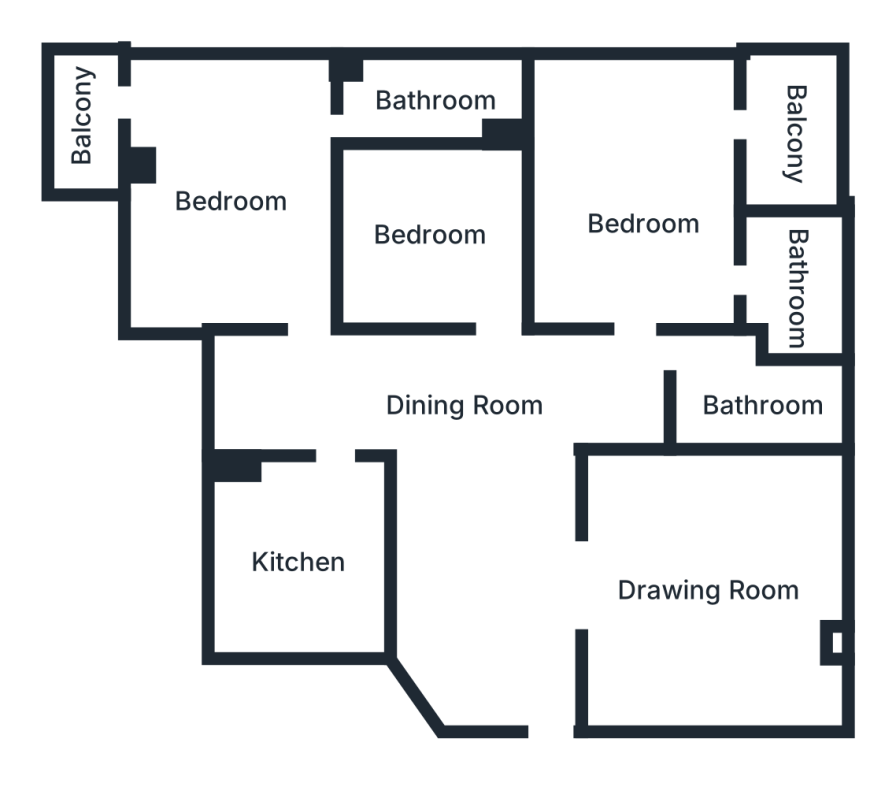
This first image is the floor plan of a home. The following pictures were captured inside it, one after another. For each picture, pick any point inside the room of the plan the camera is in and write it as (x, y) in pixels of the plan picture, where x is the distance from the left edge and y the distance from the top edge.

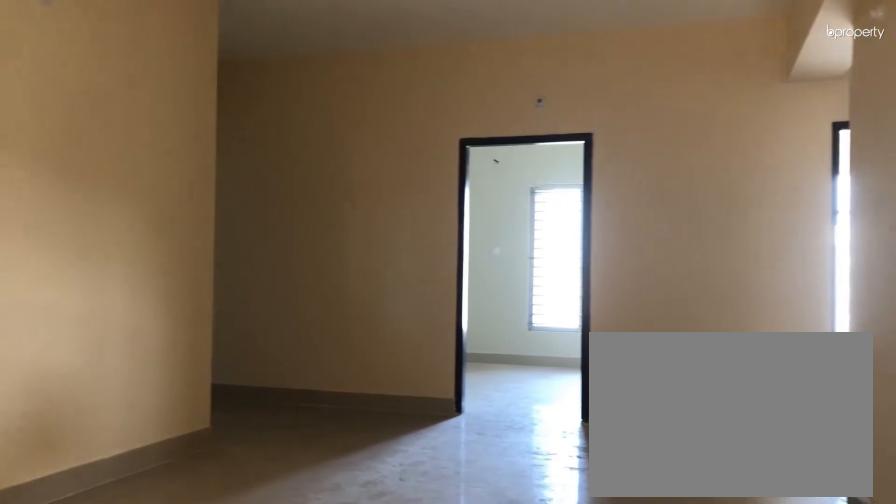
(471, 407)
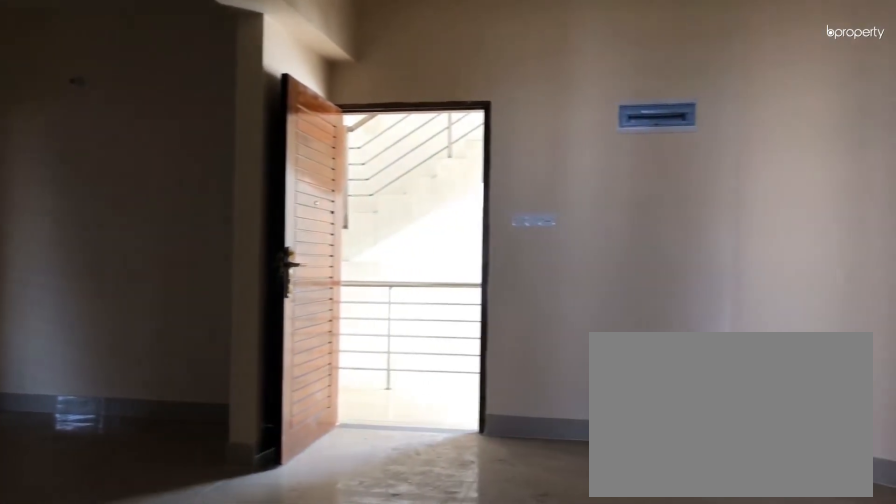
(470, 407)
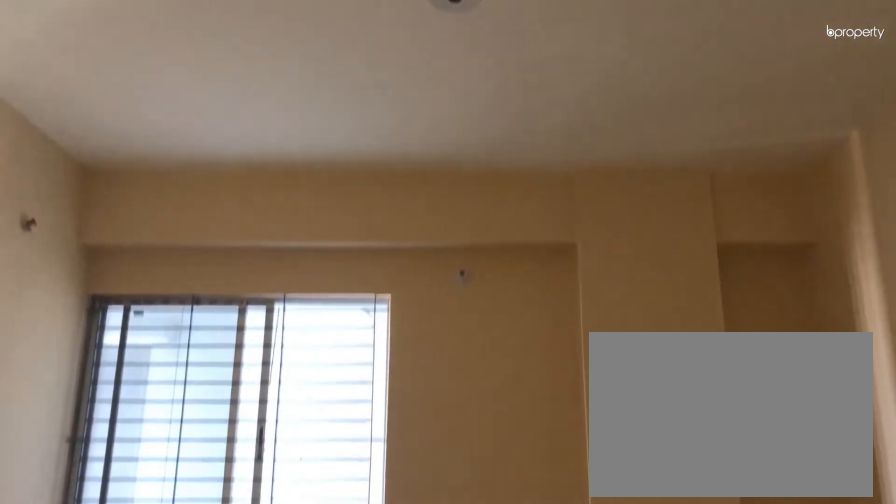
(715, 590)
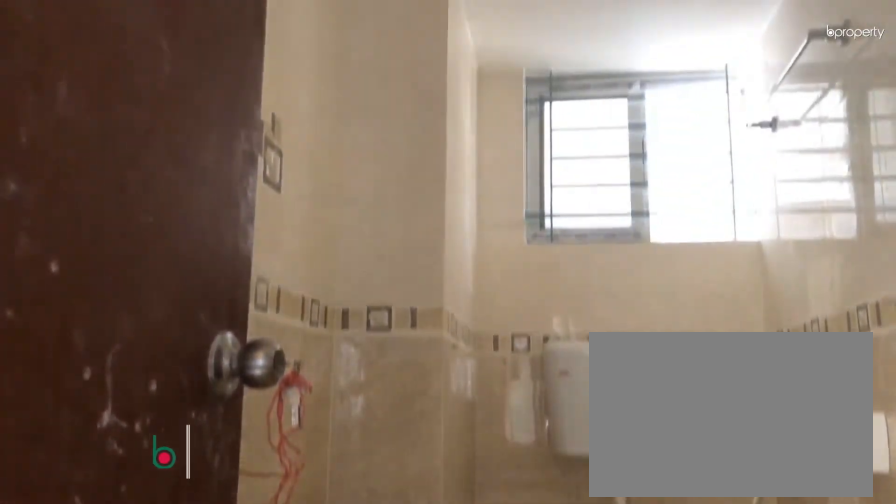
(757, 403)
